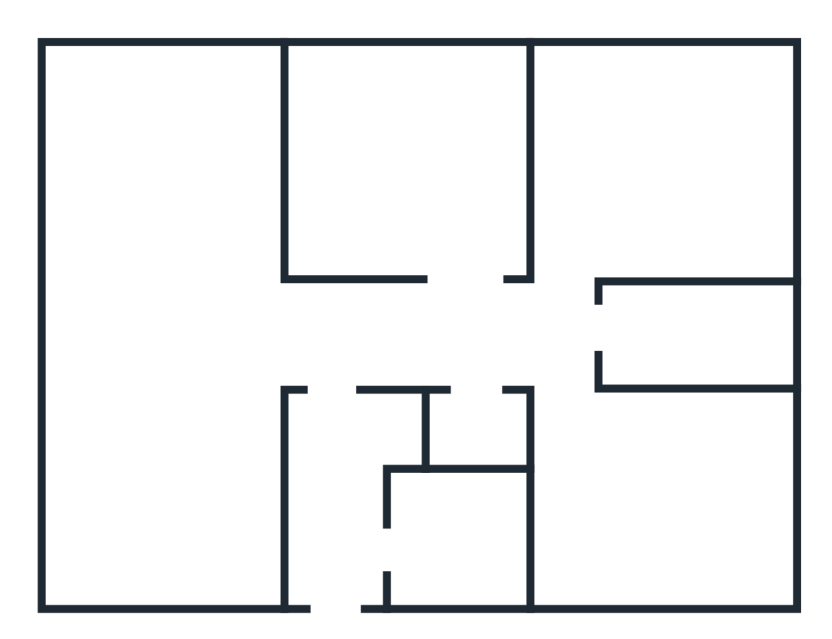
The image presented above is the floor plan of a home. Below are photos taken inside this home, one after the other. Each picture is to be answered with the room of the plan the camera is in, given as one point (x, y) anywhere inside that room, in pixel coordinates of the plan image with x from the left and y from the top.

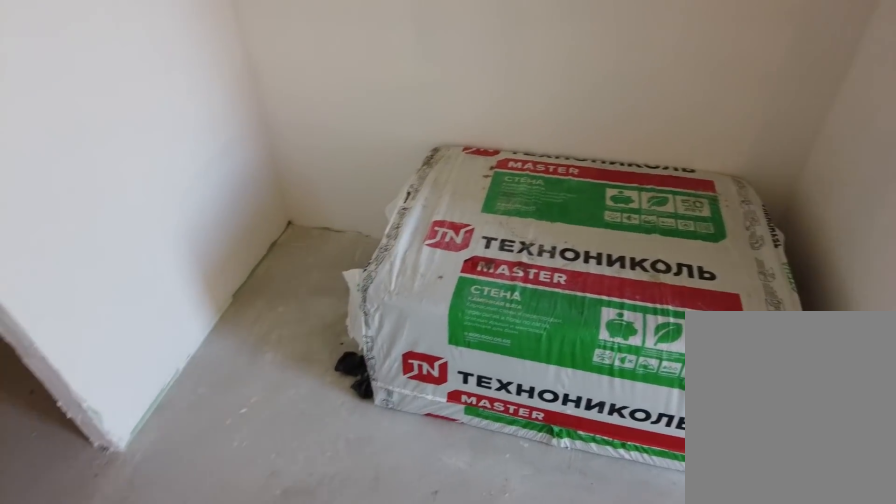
(329, 455)
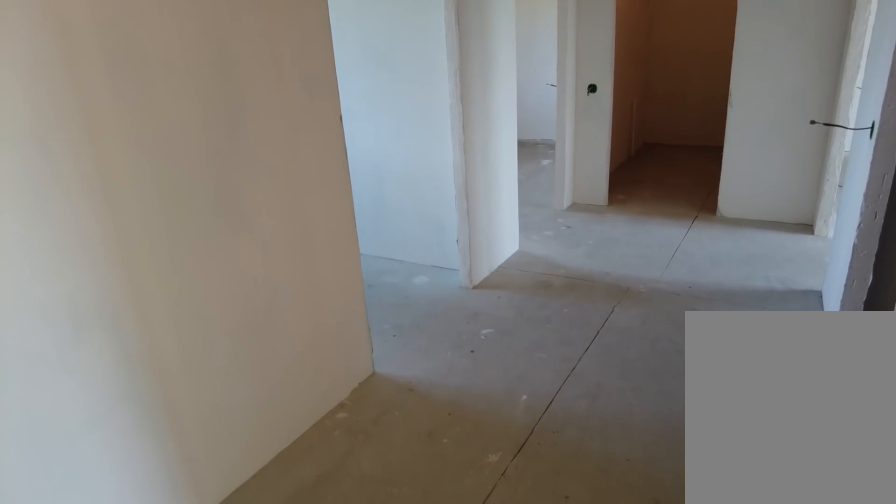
(336, 362)
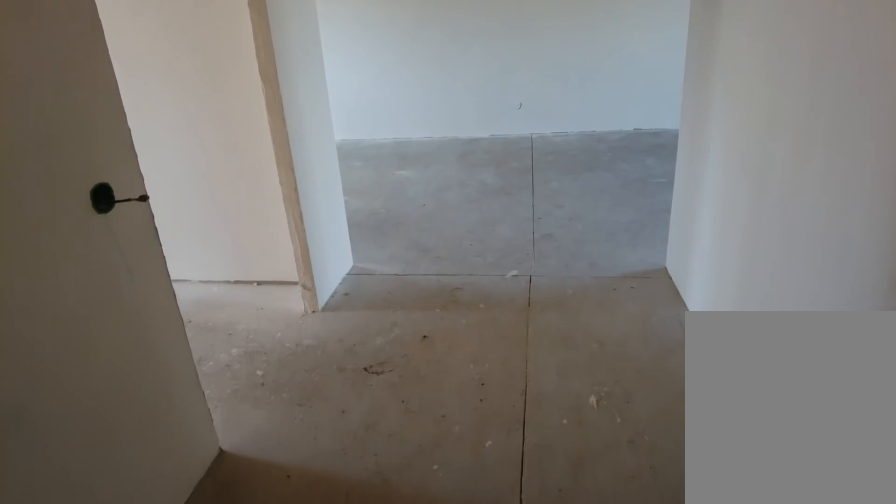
(488, 355)
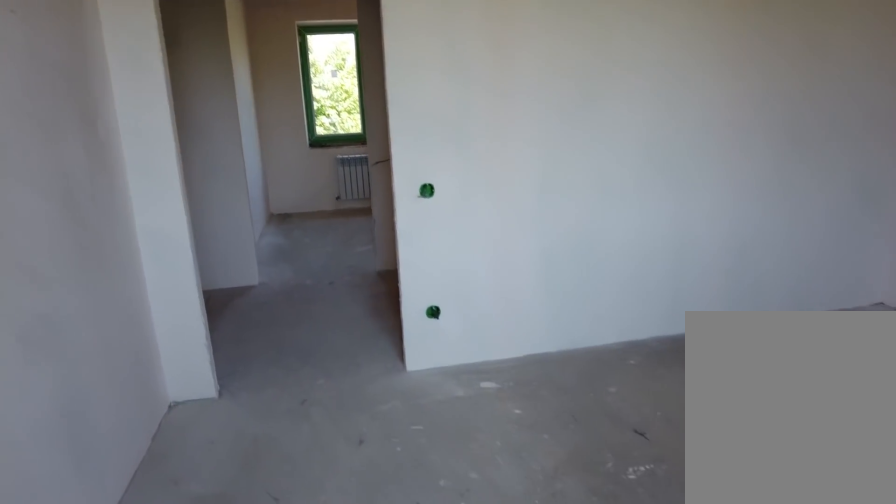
(607, 525)
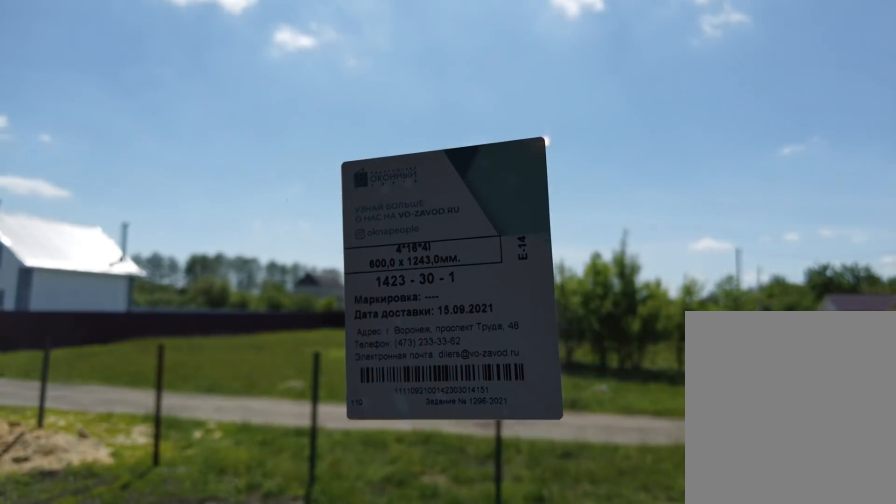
(607, 525)
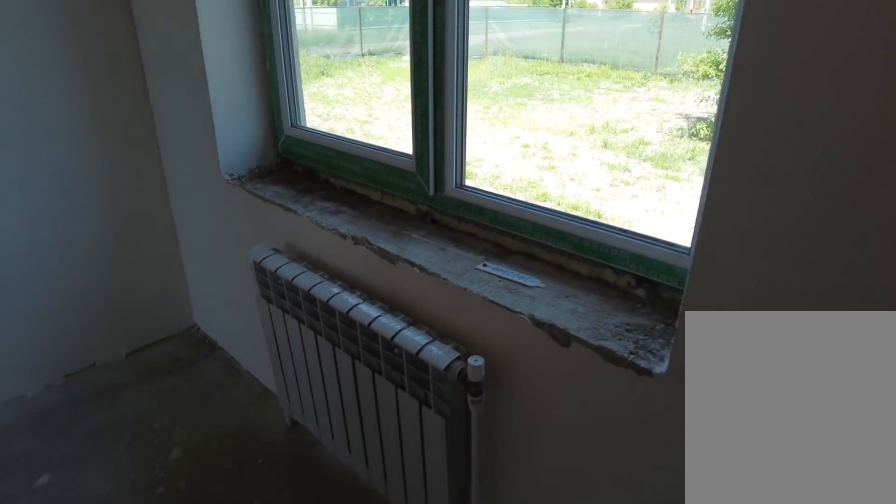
(584, 231)
